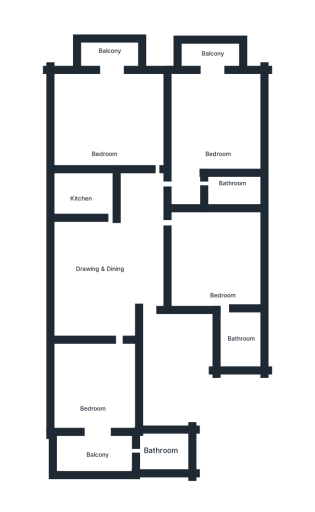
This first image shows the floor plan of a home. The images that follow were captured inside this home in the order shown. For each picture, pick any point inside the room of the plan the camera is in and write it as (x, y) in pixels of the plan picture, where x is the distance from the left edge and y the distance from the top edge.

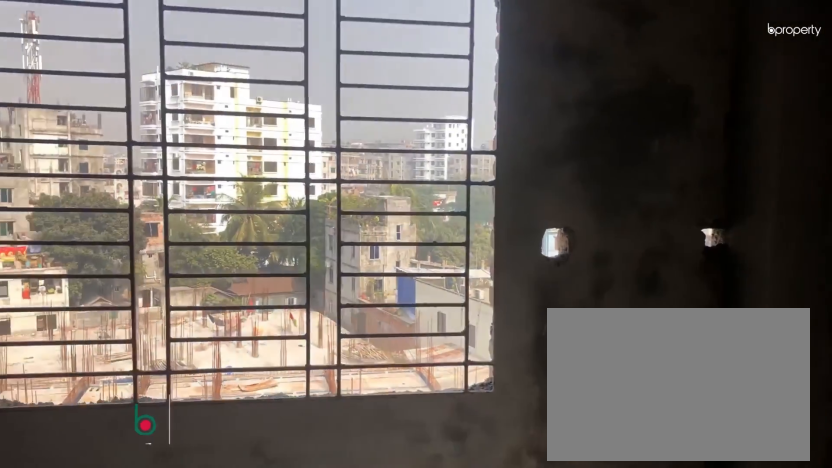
(110, 125)
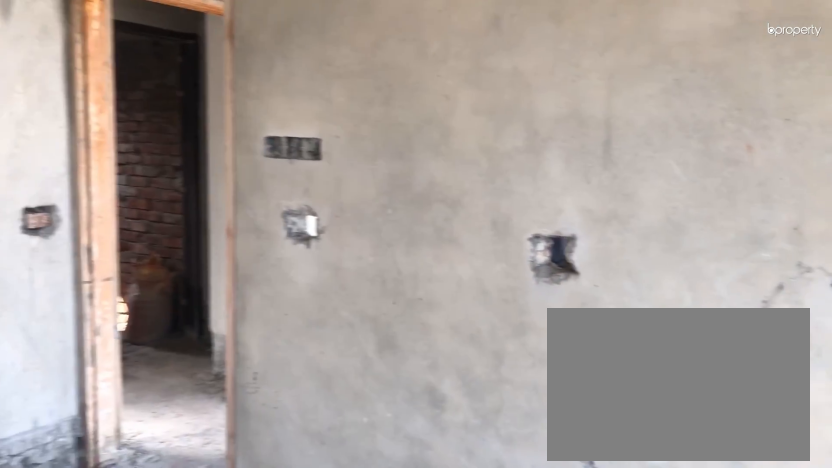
(110, 124)
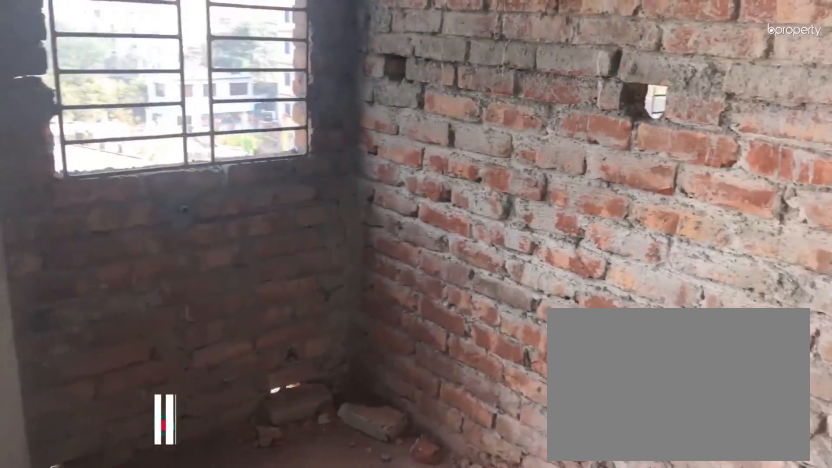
(81, 193)
